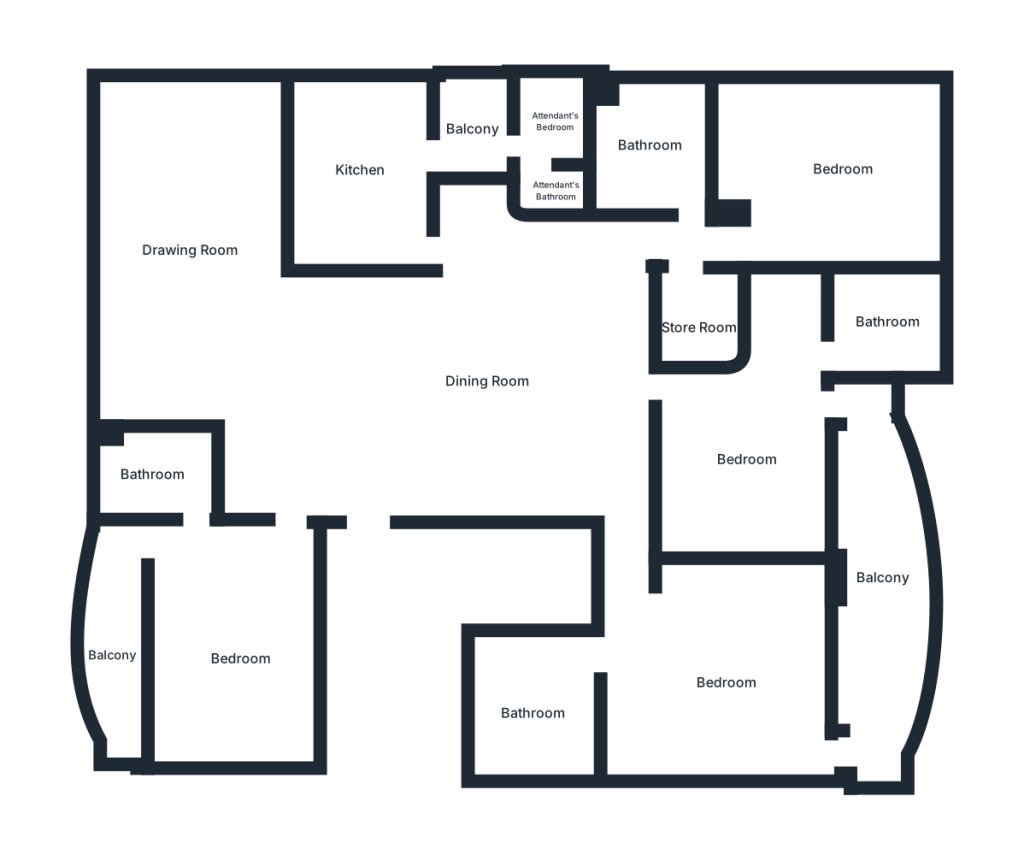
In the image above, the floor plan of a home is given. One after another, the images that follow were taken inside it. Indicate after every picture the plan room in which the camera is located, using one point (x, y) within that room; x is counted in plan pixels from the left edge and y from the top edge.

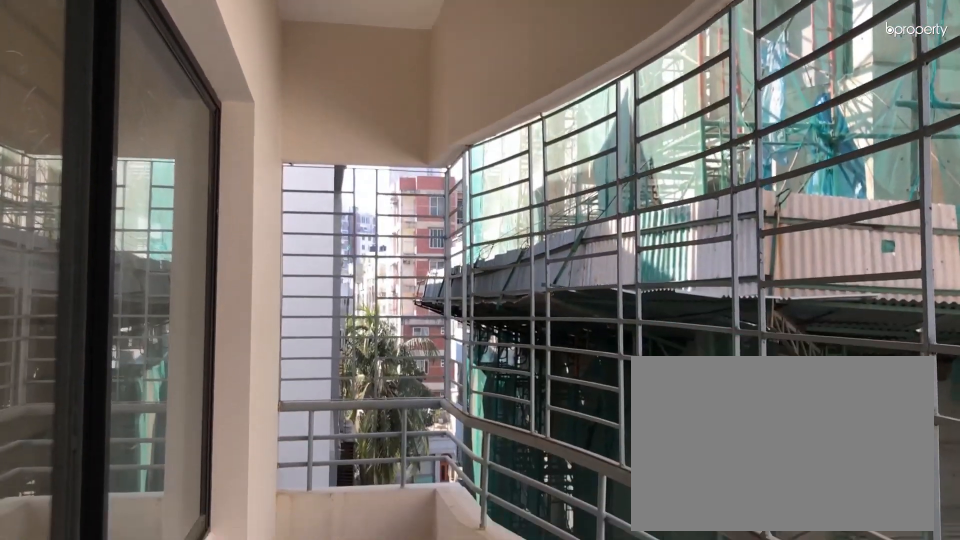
(116, 655)
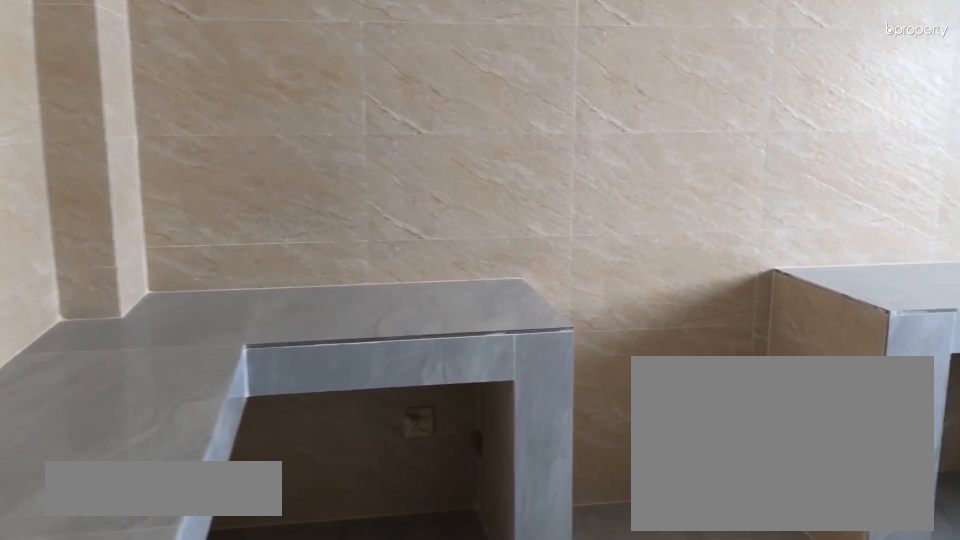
(360, 165)
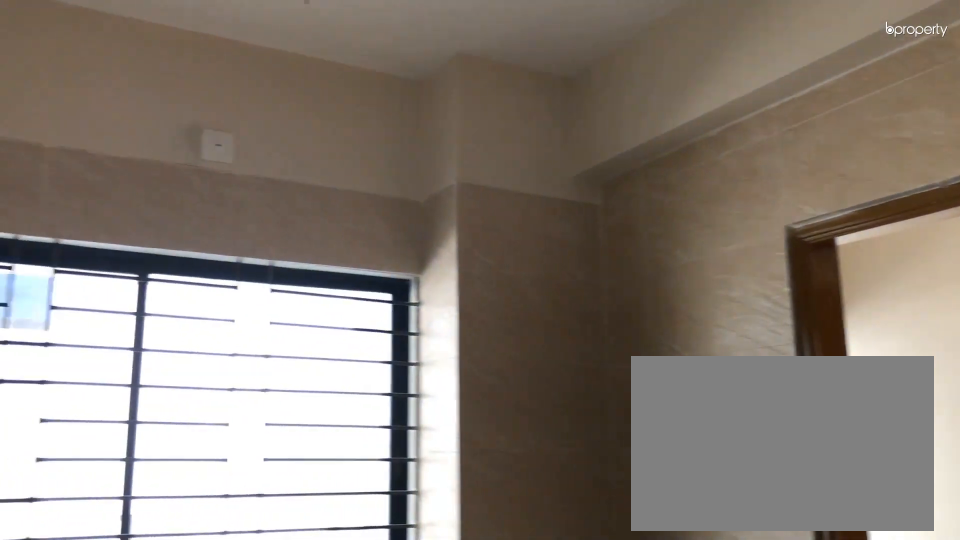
(360, 165)
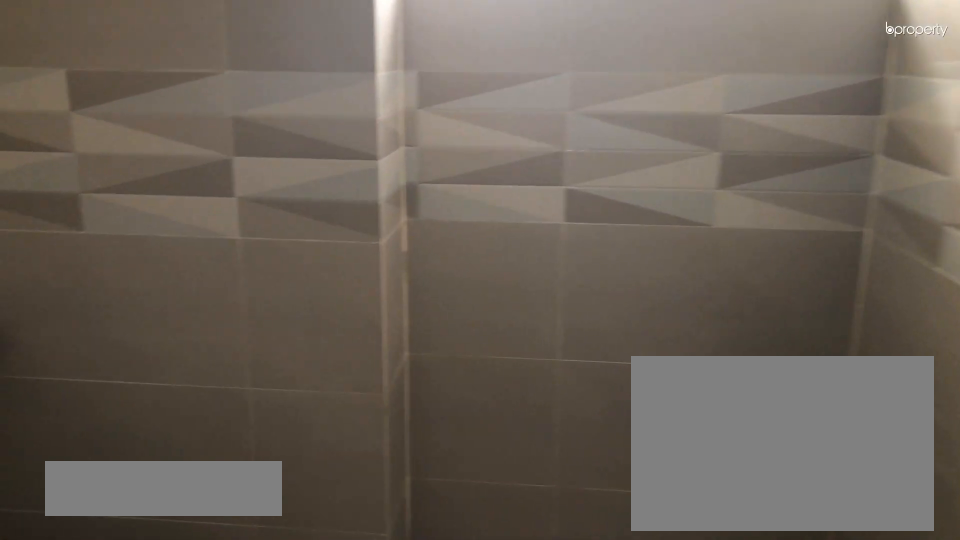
(654, 154)
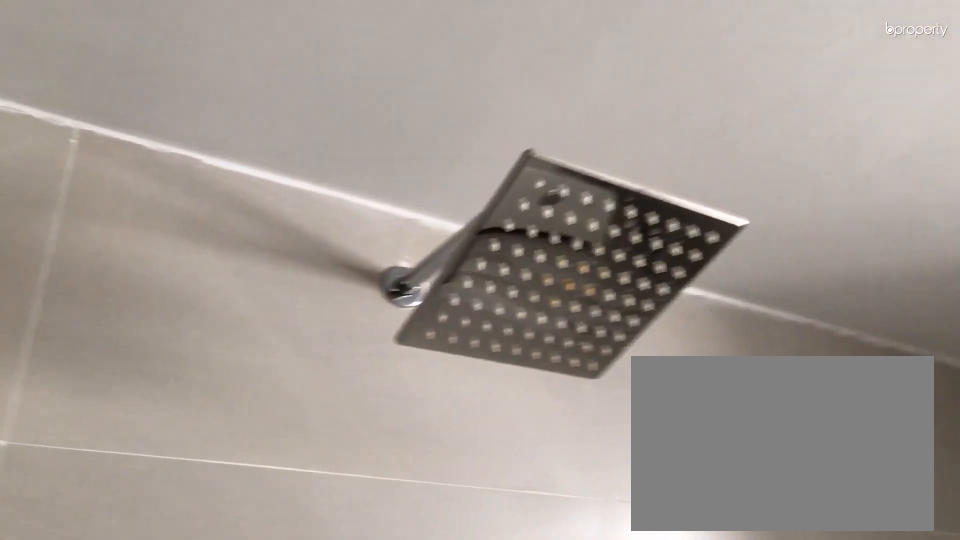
(654, 154)
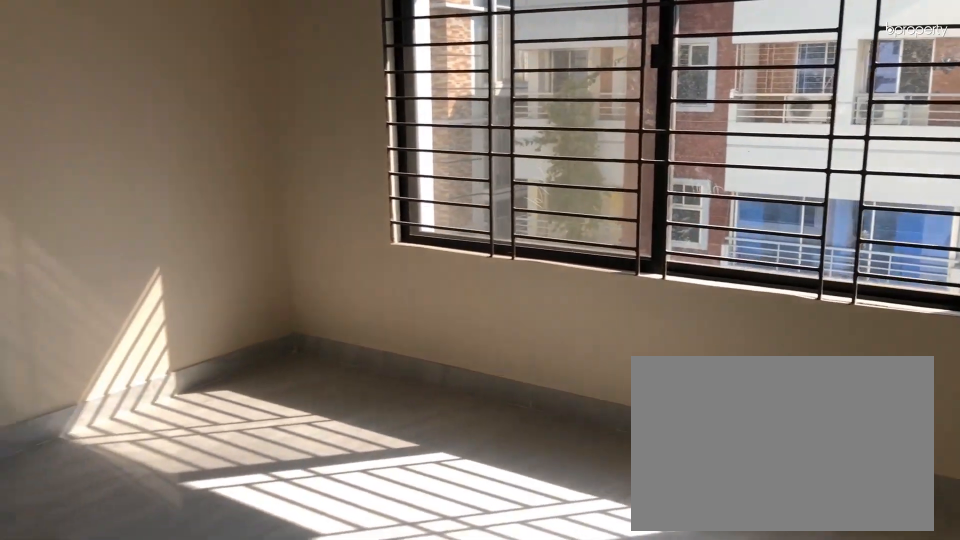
(827, 176)
